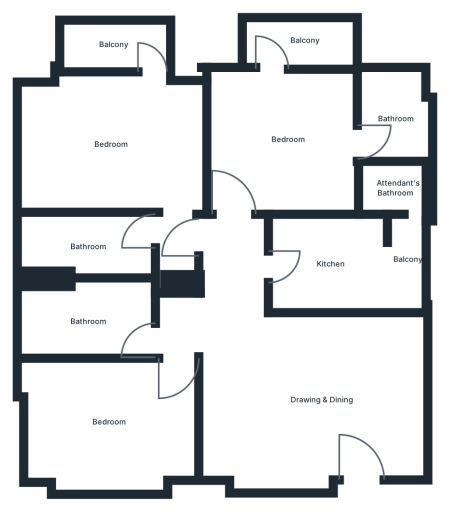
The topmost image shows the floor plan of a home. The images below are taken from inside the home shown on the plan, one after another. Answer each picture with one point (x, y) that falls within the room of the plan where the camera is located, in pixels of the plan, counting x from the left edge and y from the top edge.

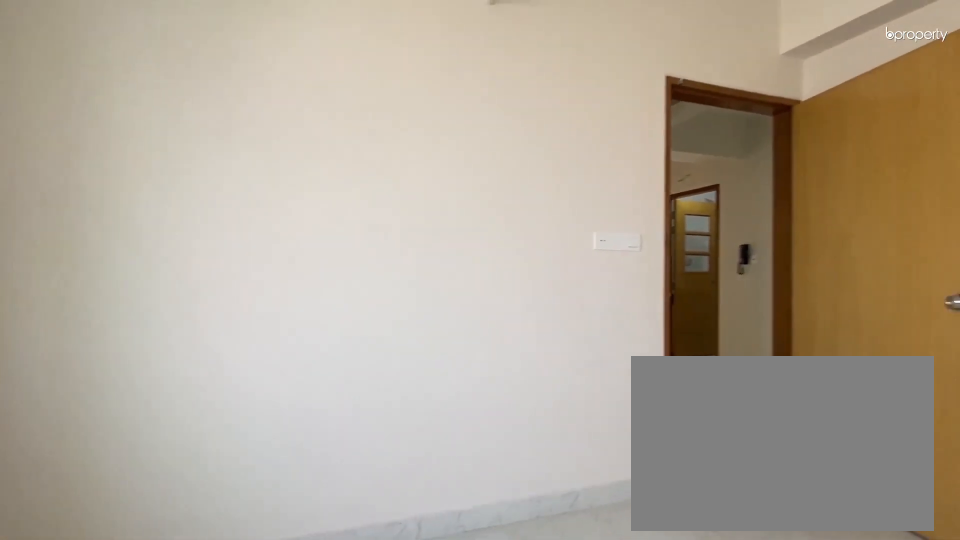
(108, 422)
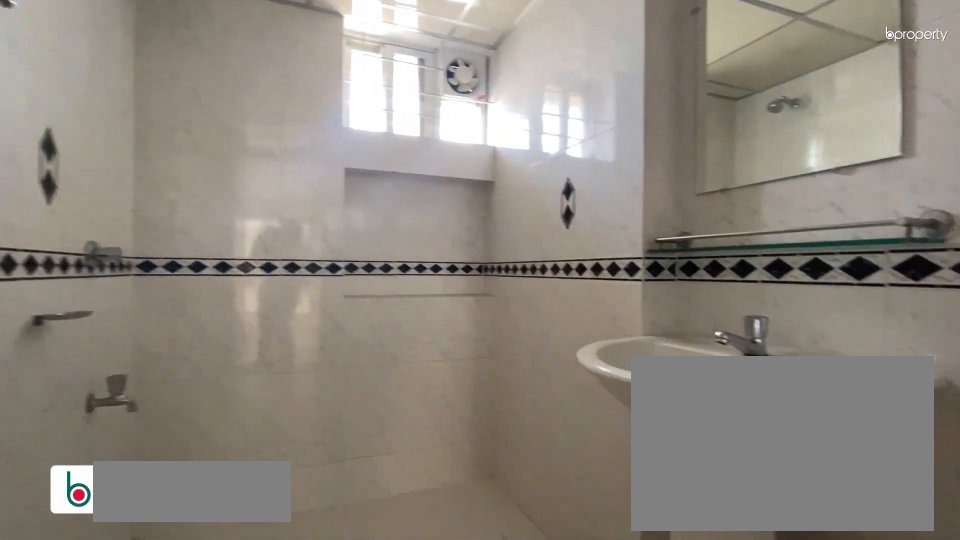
(86, 322)
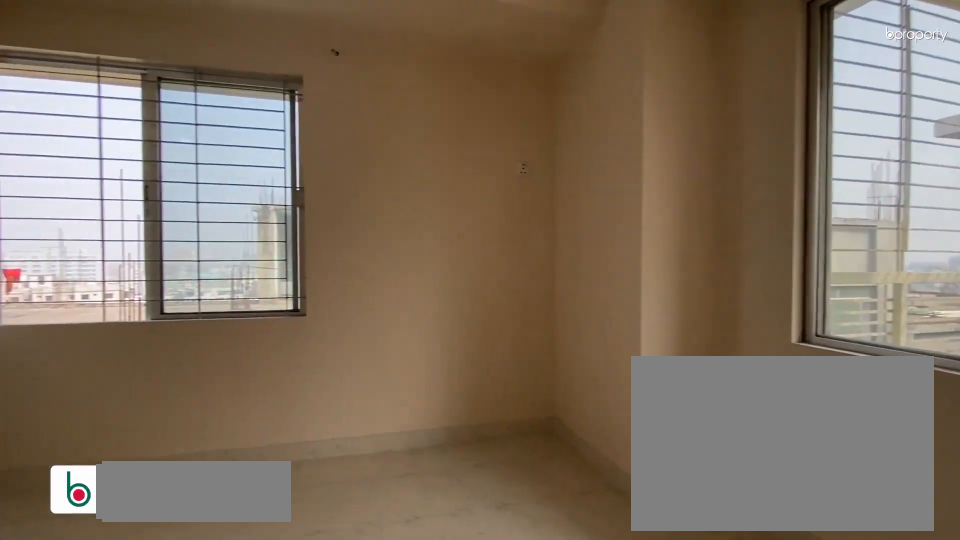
(109, 144)
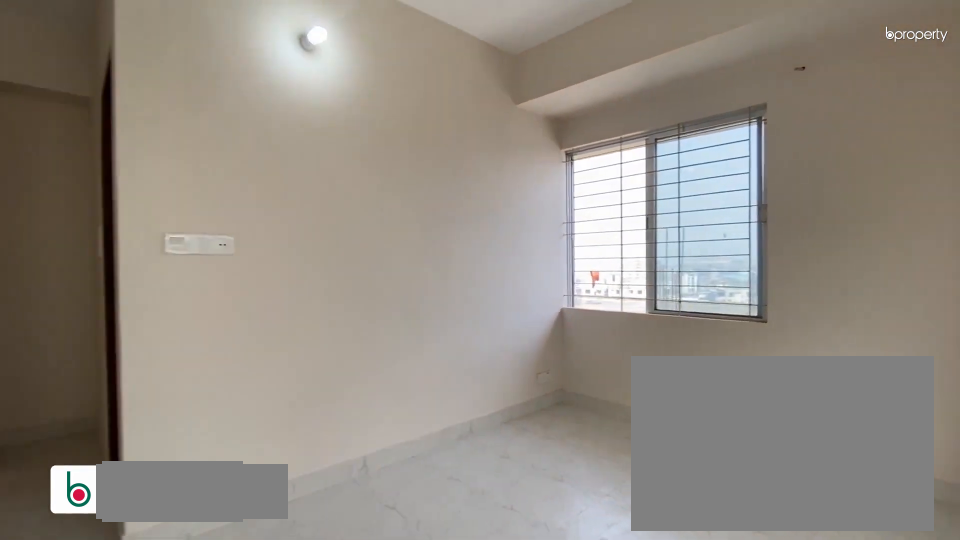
(109, 144)
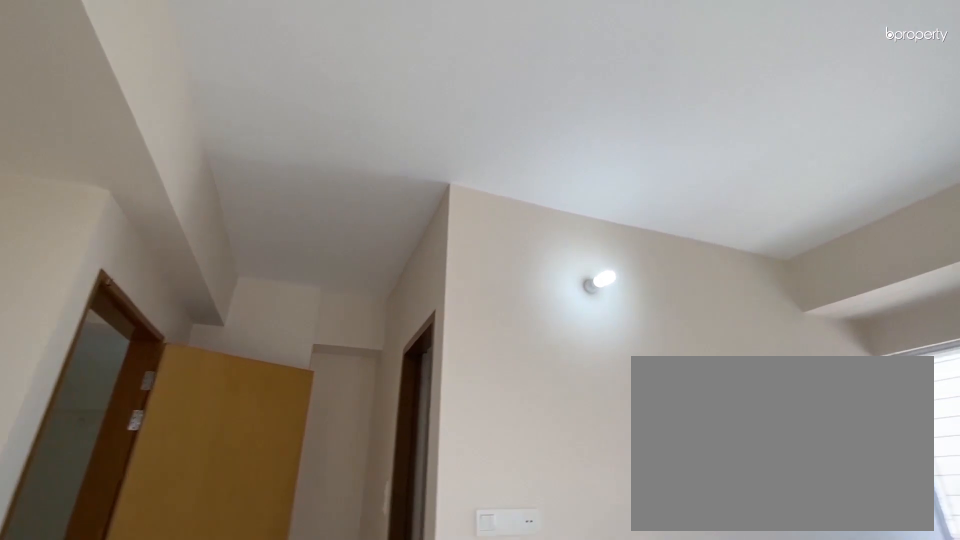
(109, 144)
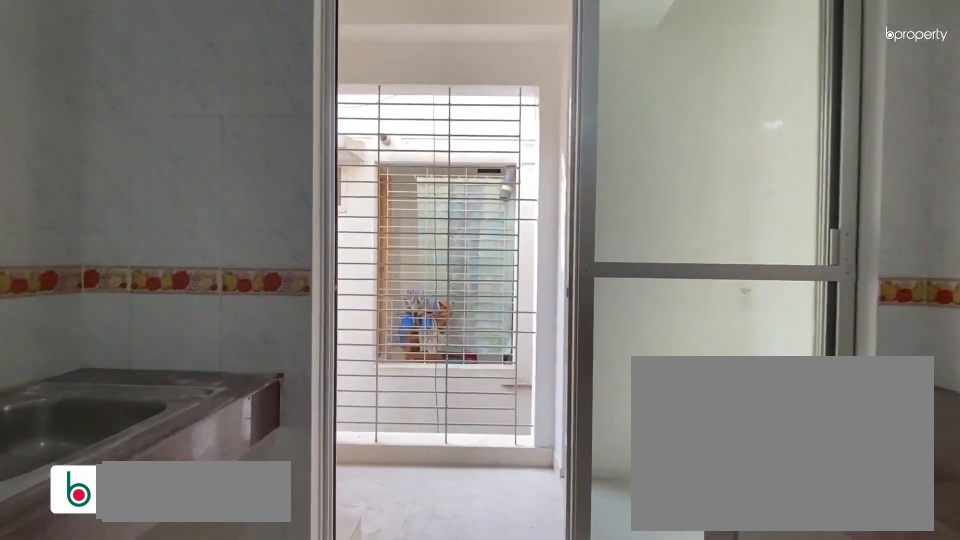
(328, 264)
